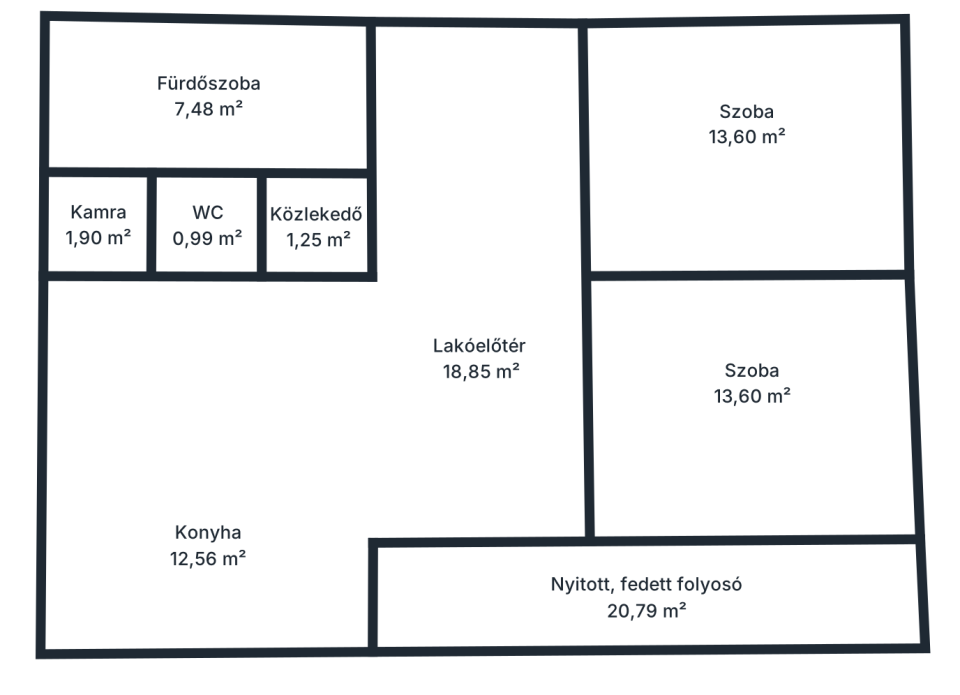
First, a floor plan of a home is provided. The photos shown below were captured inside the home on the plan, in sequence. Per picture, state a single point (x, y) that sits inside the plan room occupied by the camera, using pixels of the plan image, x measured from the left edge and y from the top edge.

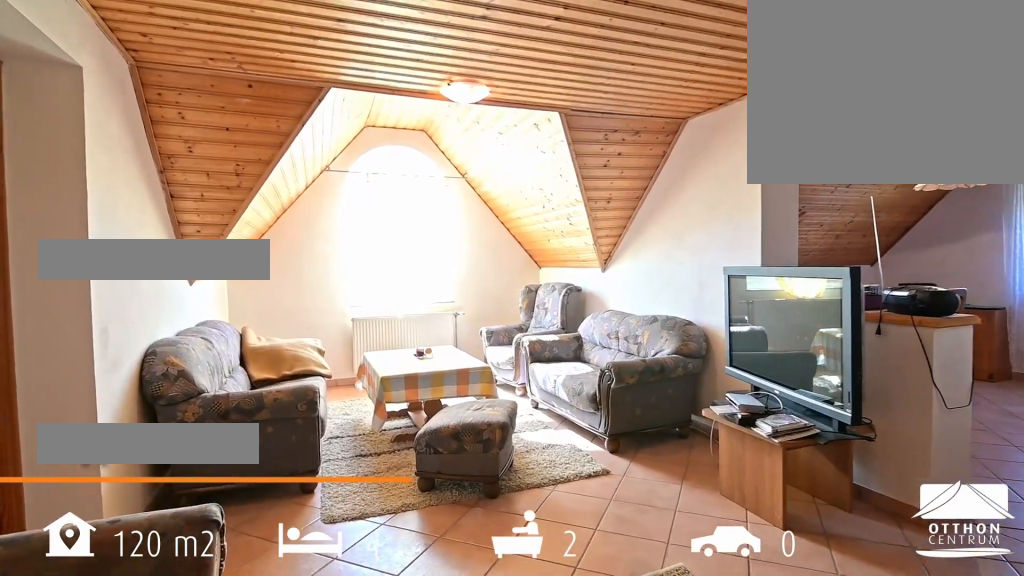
(479, 334)
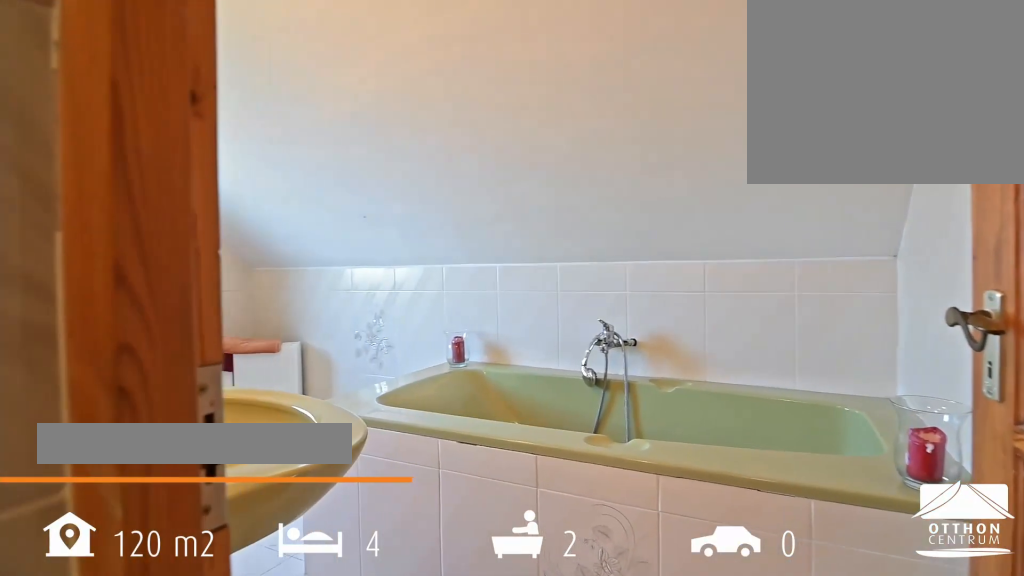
(215, 125)
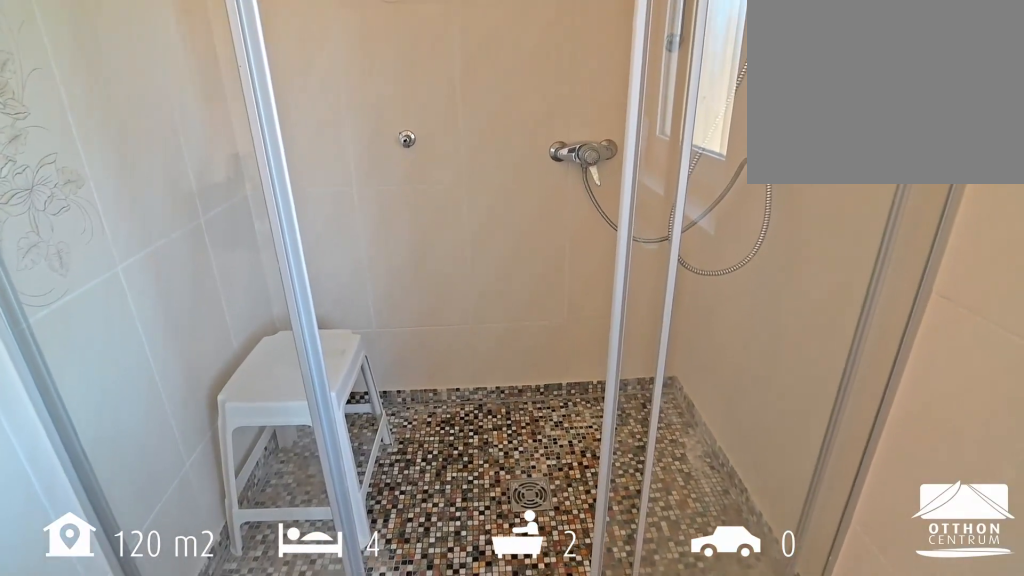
(214, 125)
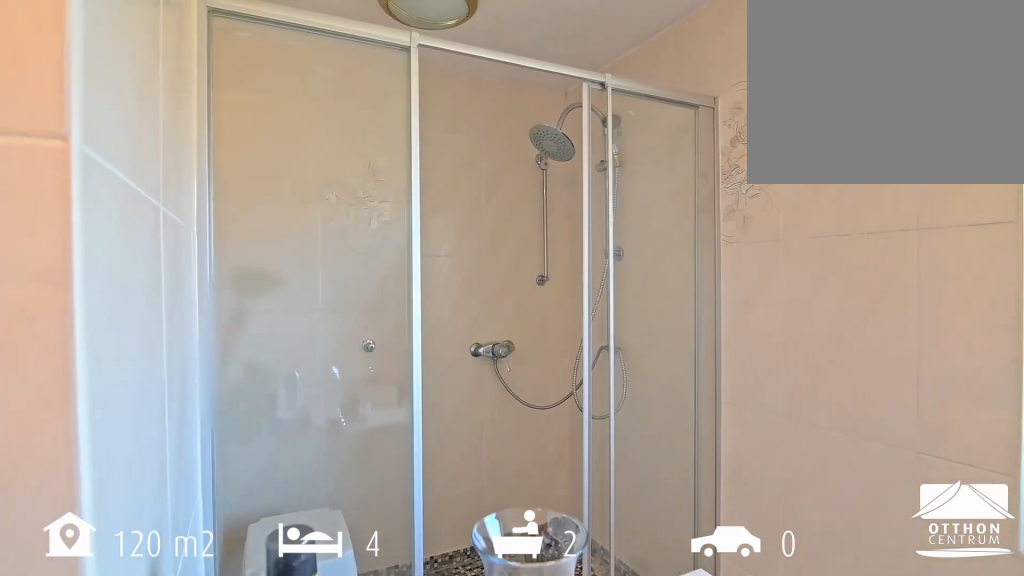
(214, 125)
